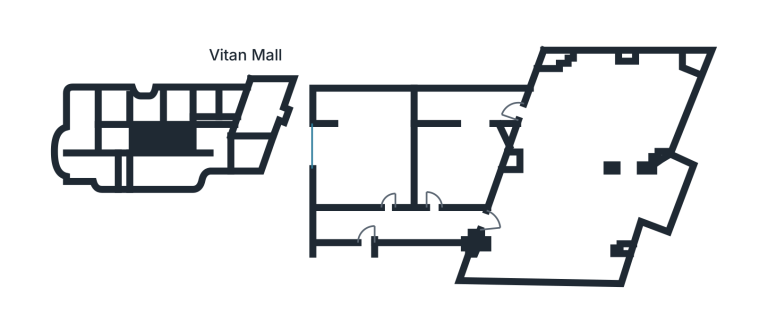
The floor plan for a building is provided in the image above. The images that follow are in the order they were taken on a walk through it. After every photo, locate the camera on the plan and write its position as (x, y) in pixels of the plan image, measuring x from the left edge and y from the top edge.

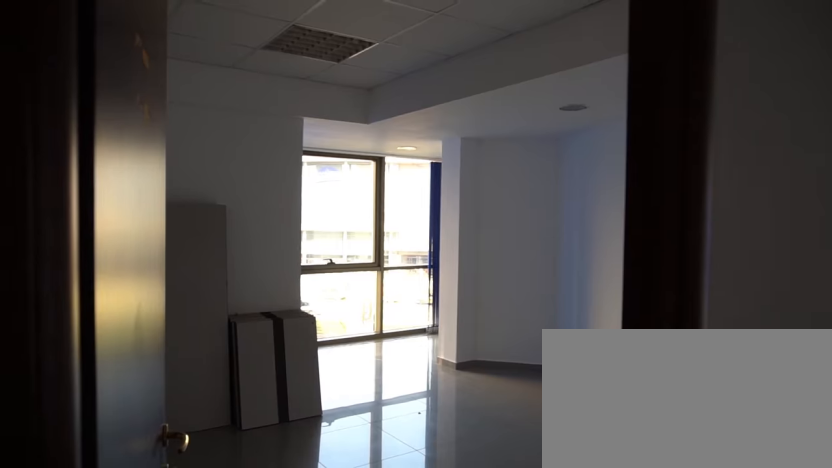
(433, 229)
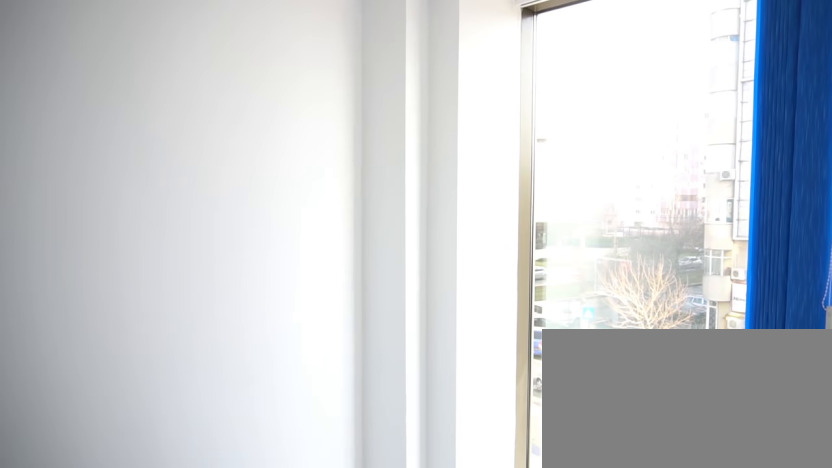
(581, 263)
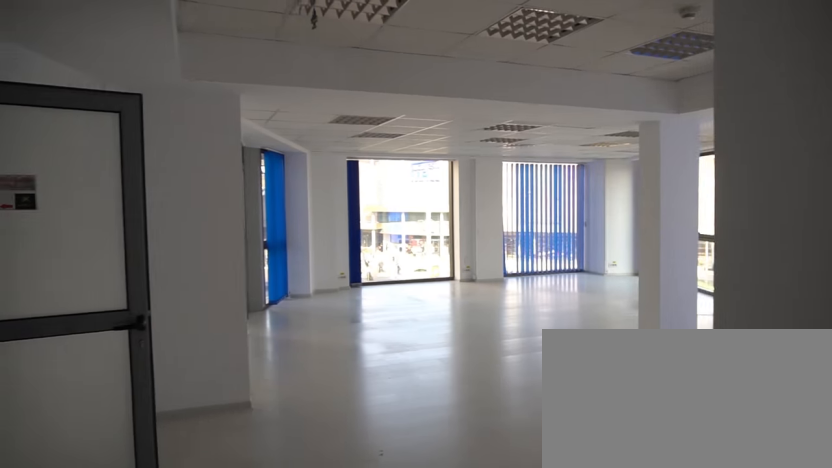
(490, 263)
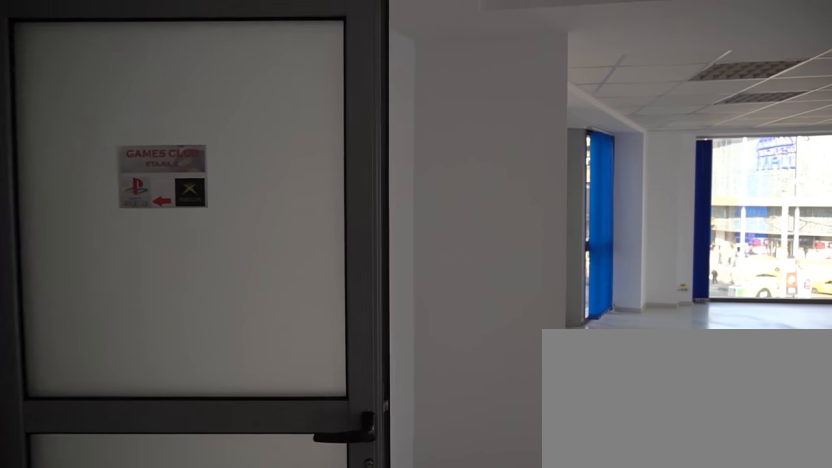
(506, 218)
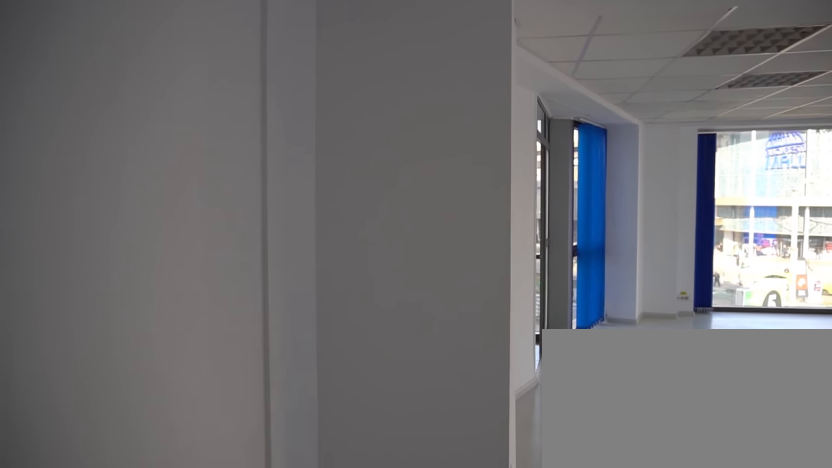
(511, 202)
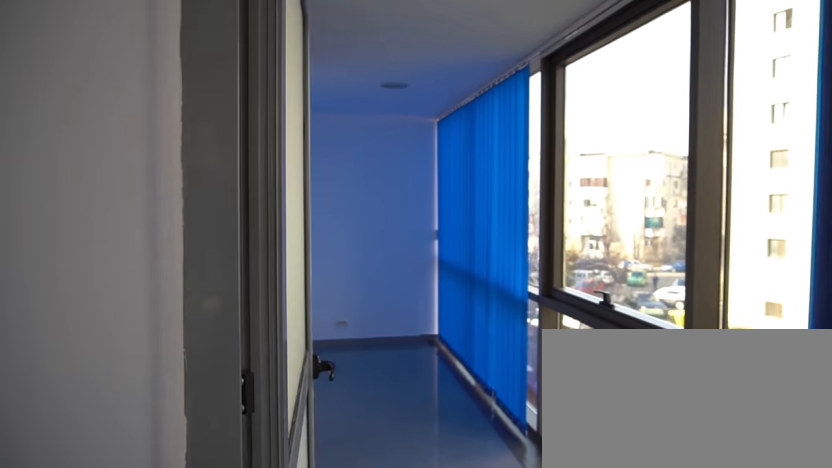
(512, 104)
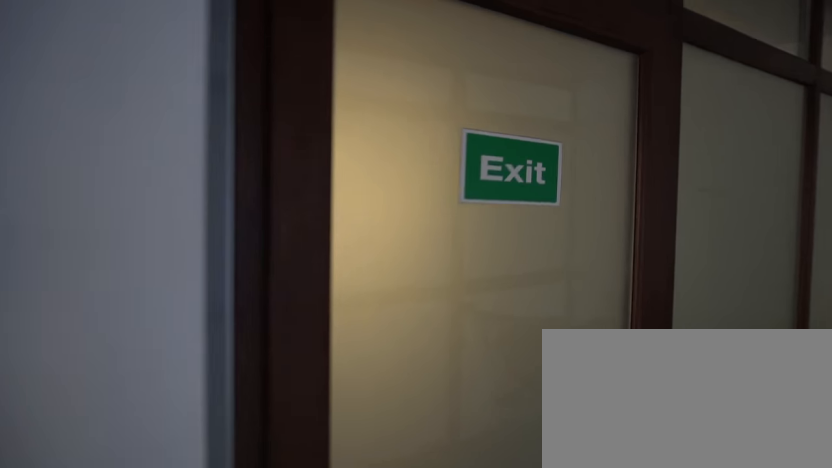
(371, 250)
